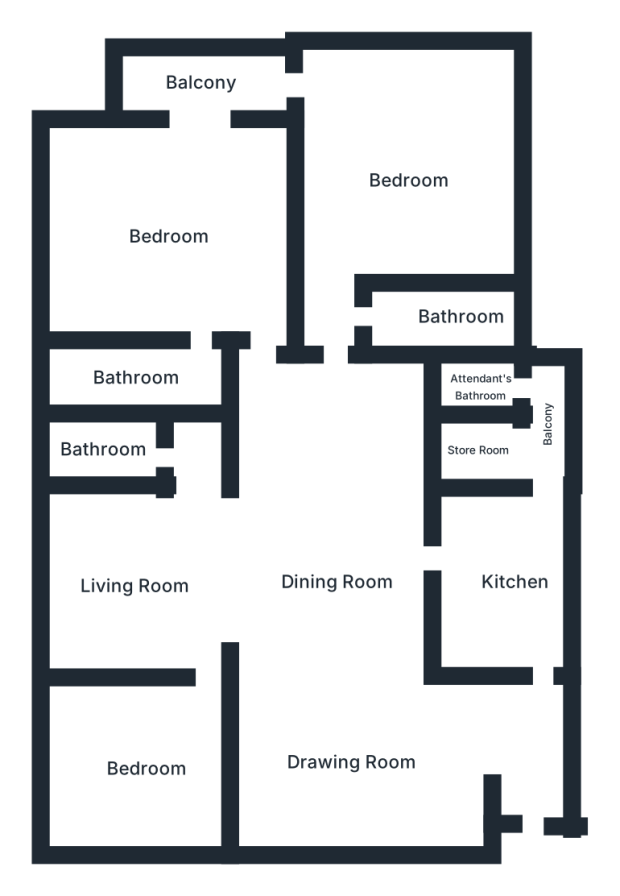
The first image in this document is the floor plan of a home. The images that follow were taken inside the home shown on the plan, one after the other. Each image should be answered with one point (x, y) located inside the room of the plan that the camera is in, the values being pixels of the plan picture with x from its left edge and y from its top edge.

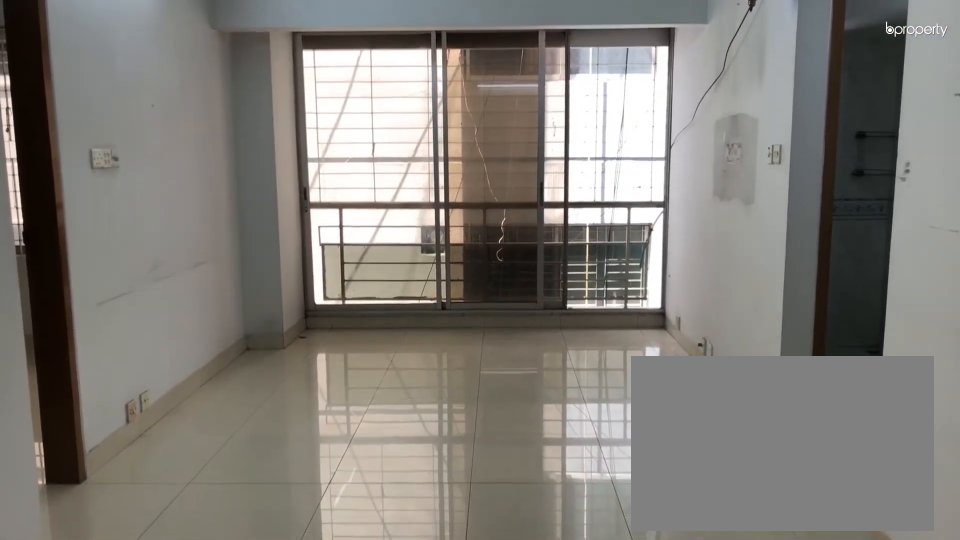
(127, 577)
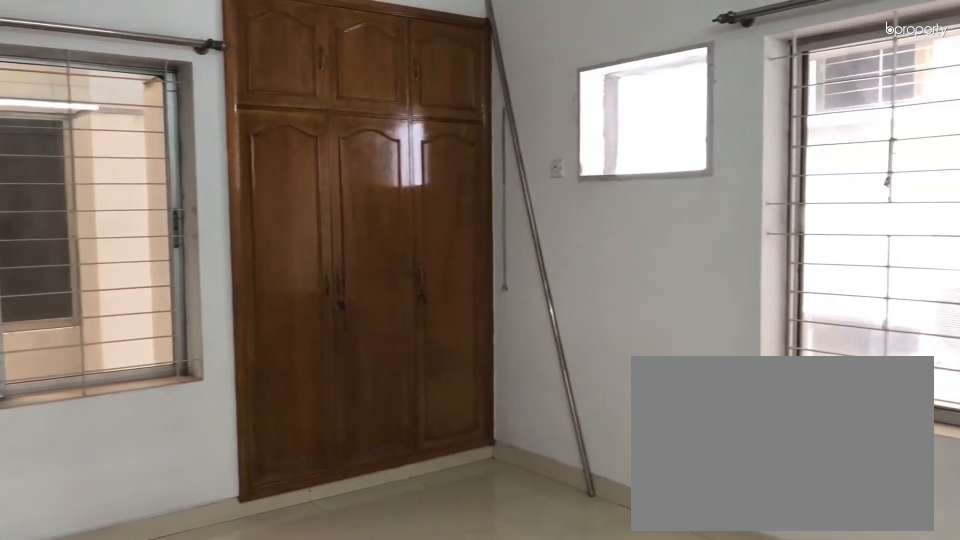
(148, 768)
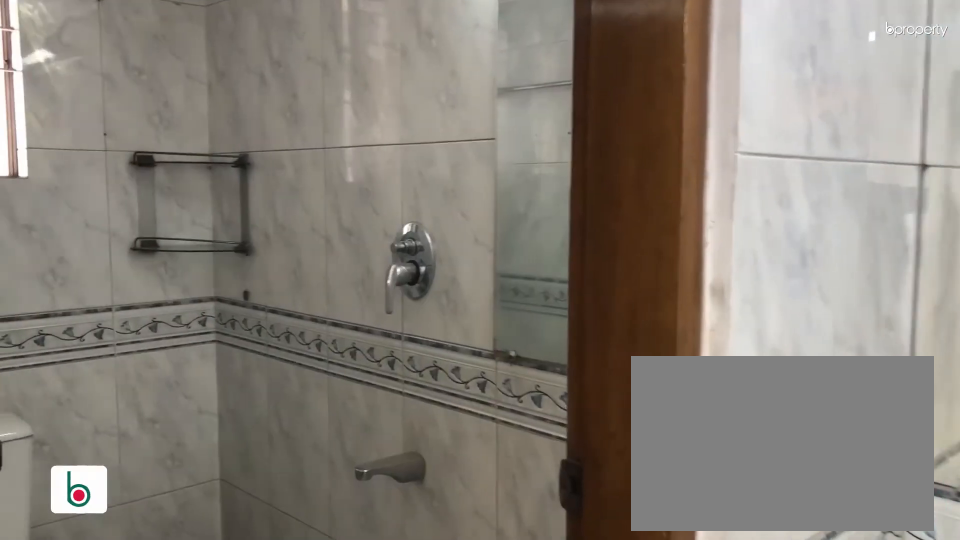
(116, 449)
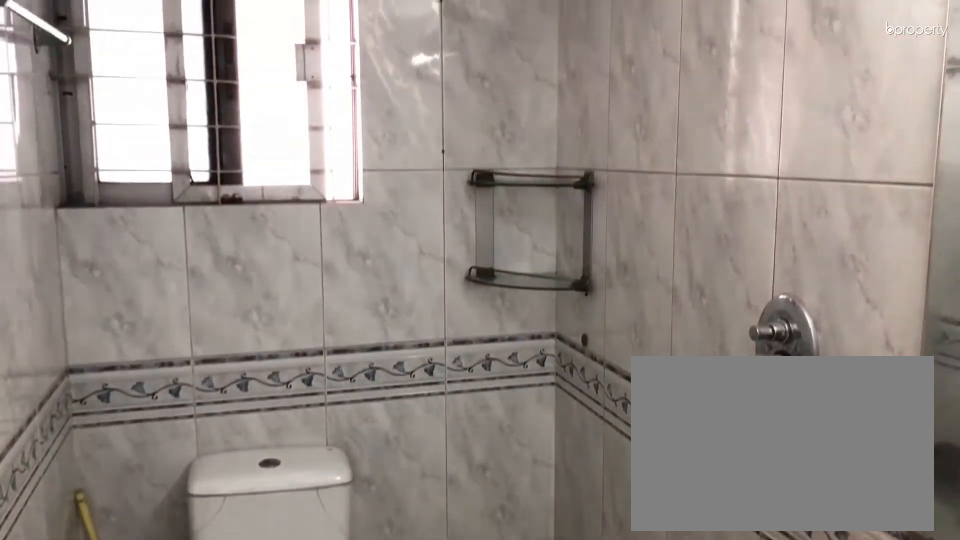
(116, 449)
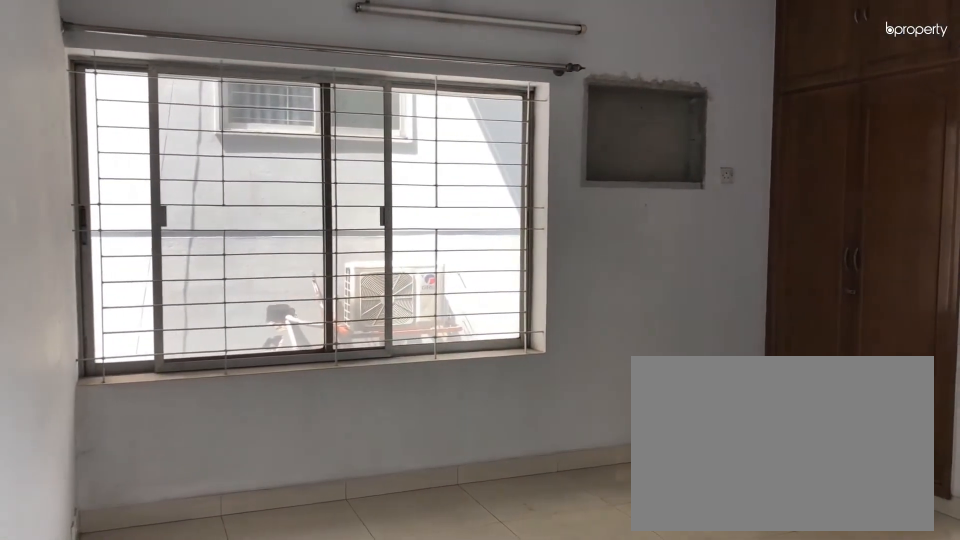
(173, 232)
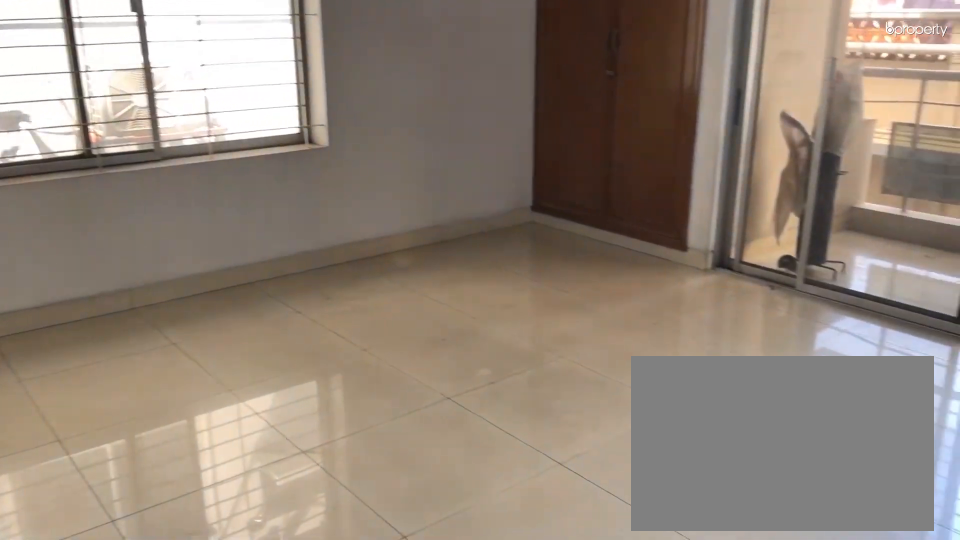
(173, 232)
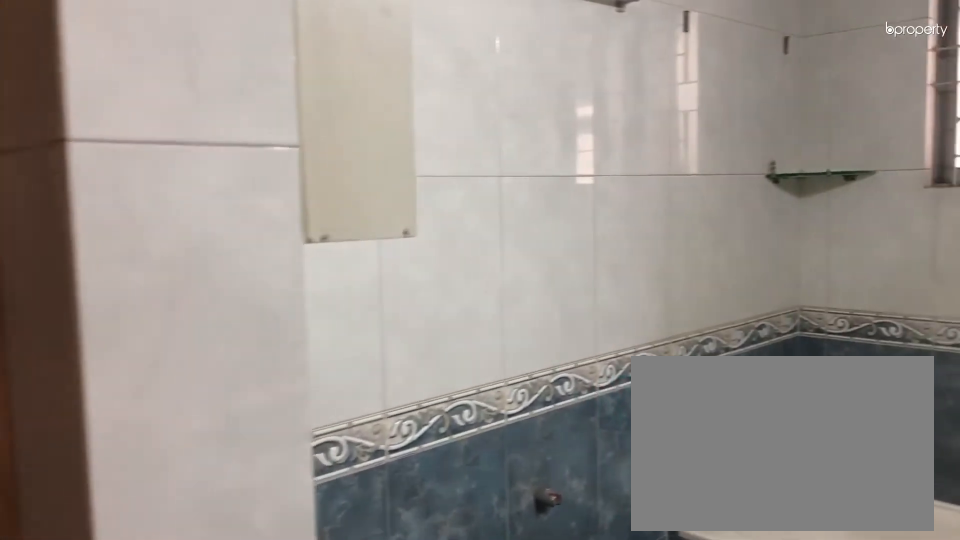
(135, 374)
